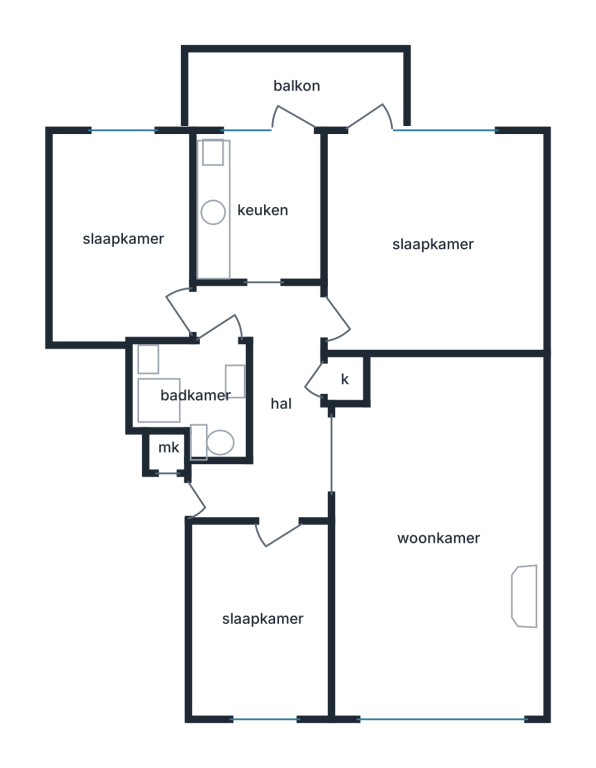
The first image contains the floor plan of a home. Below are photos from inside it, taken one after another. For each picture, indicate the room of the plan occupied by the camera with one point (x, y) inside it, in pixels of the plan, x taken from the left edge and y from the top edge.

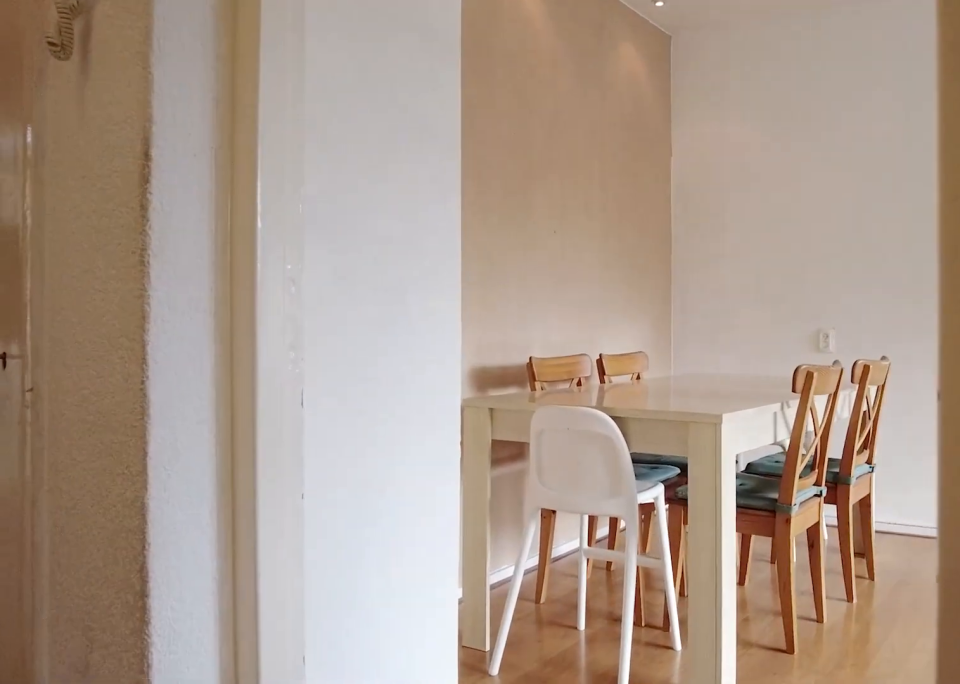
(271, 402)
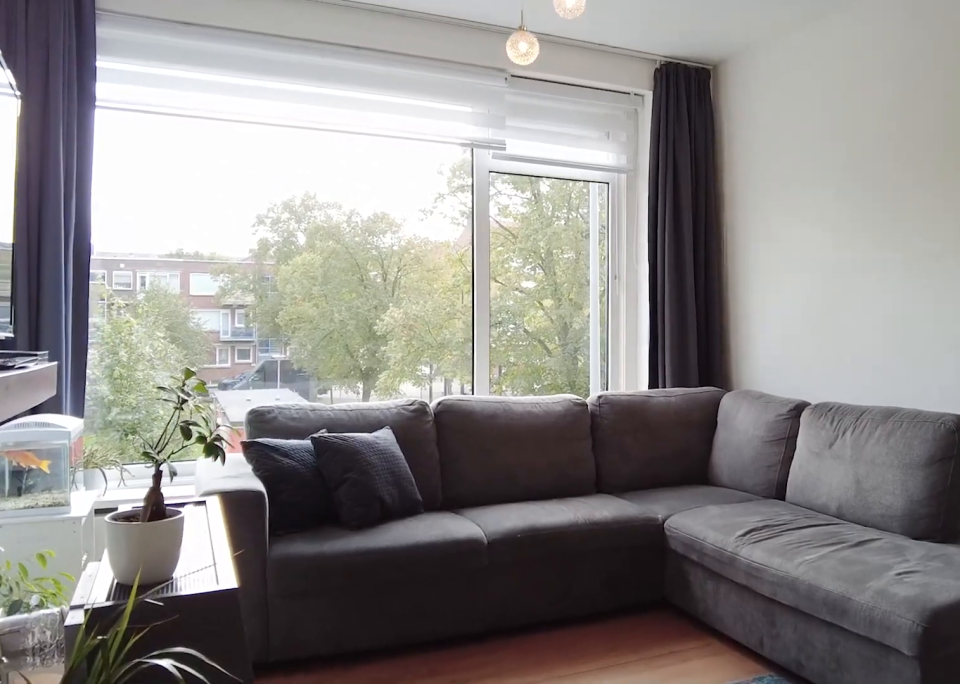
(437, 536)
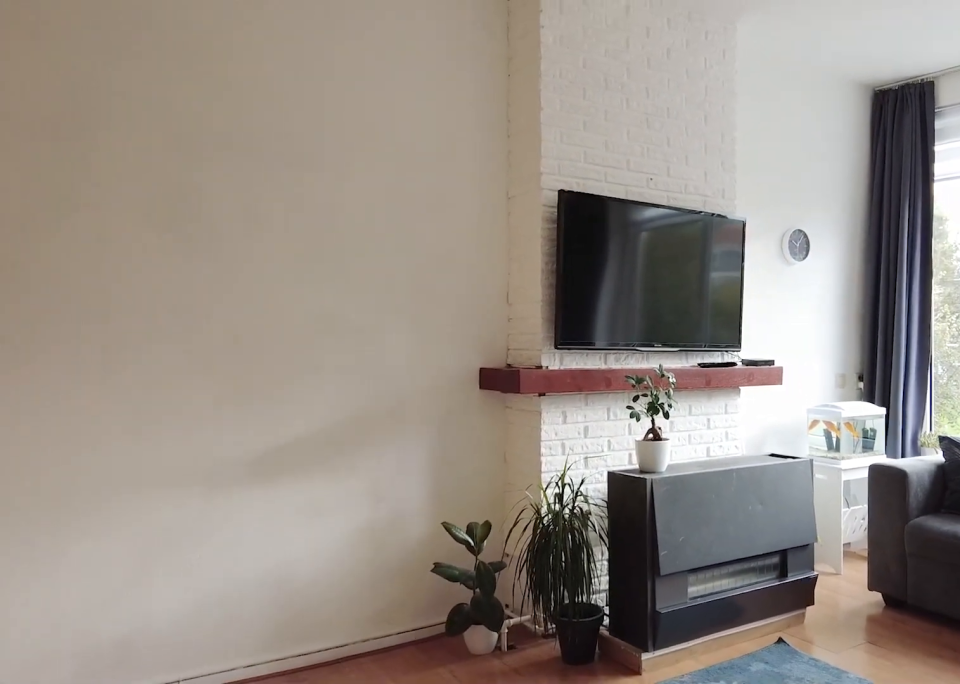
(437, 536)
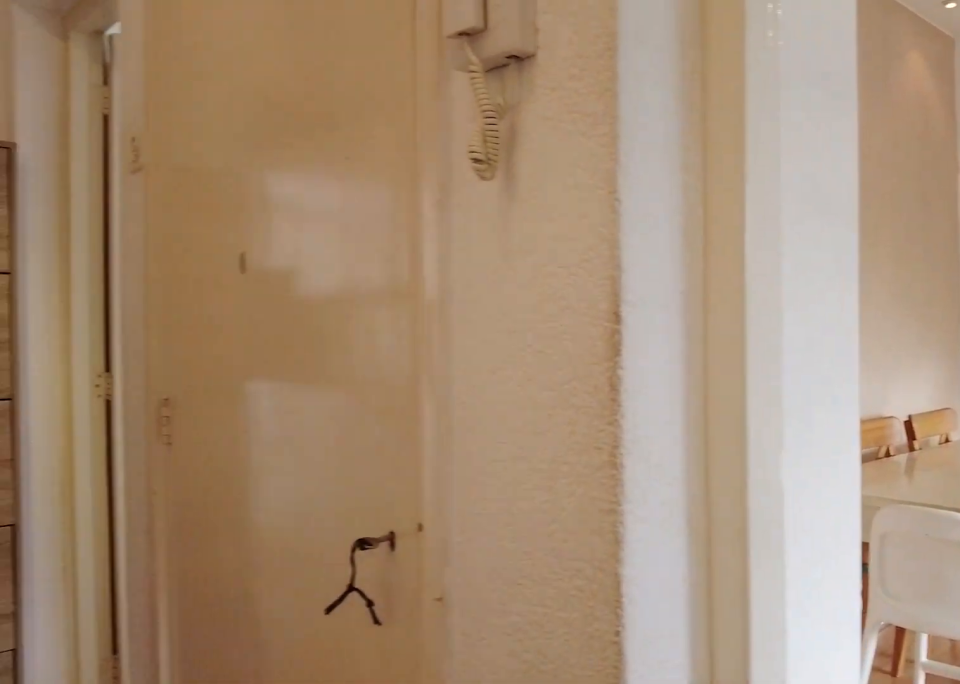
(271, 402)
